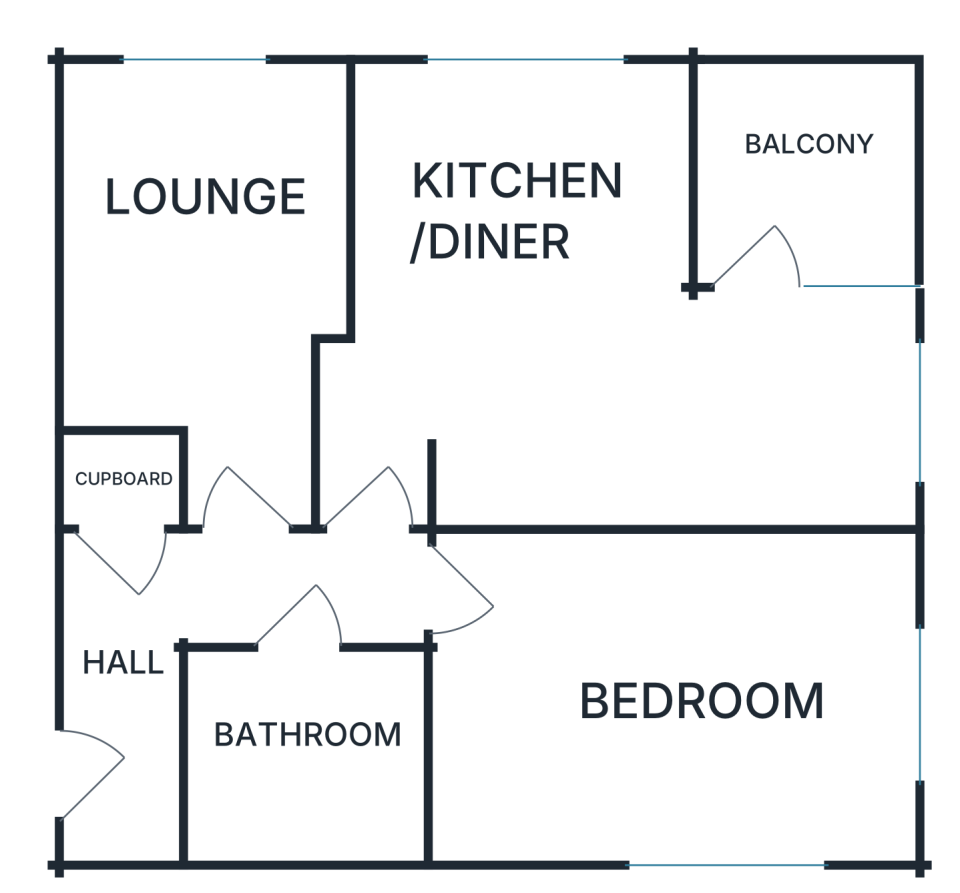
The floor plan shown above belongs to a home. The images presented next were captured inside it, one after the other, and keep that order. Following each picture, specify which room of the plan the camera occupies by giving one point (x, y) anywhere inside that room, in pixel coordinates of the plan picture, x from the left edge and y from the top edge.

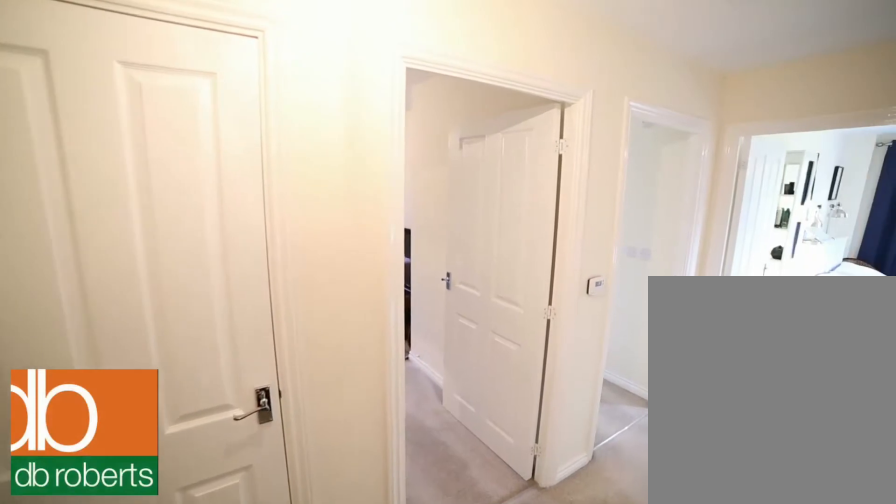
(228, 633)
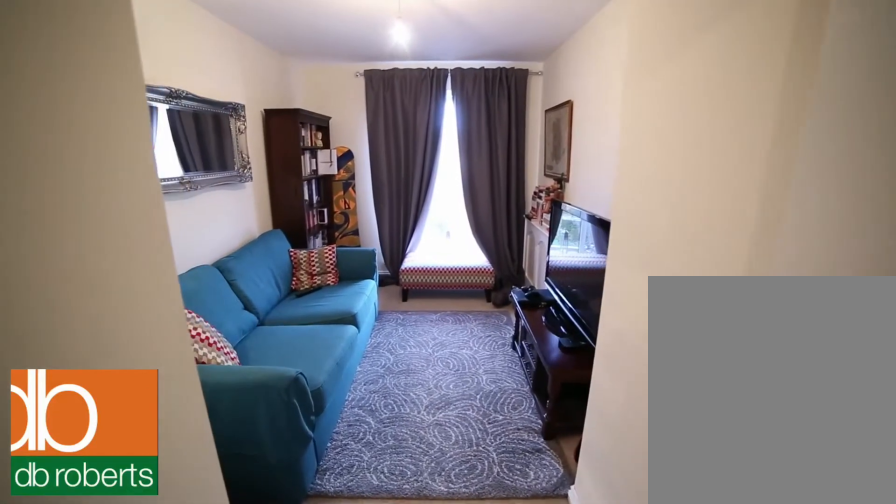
(206, 263)
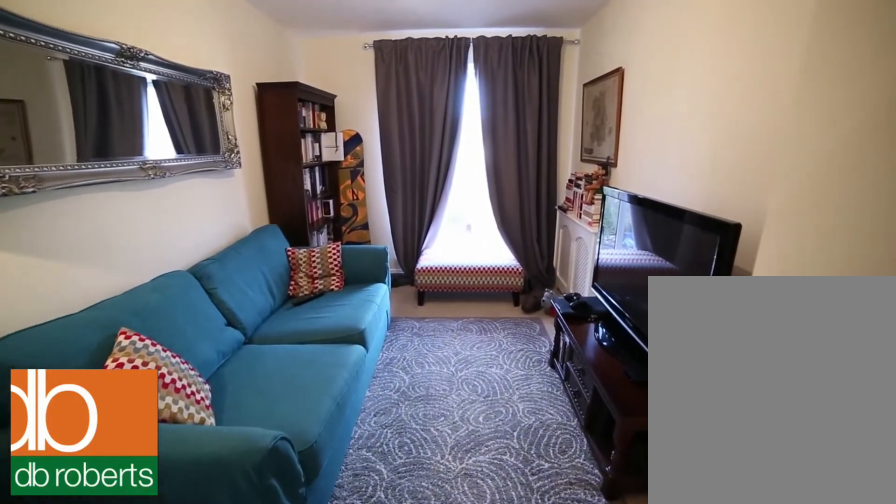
(206, 263)
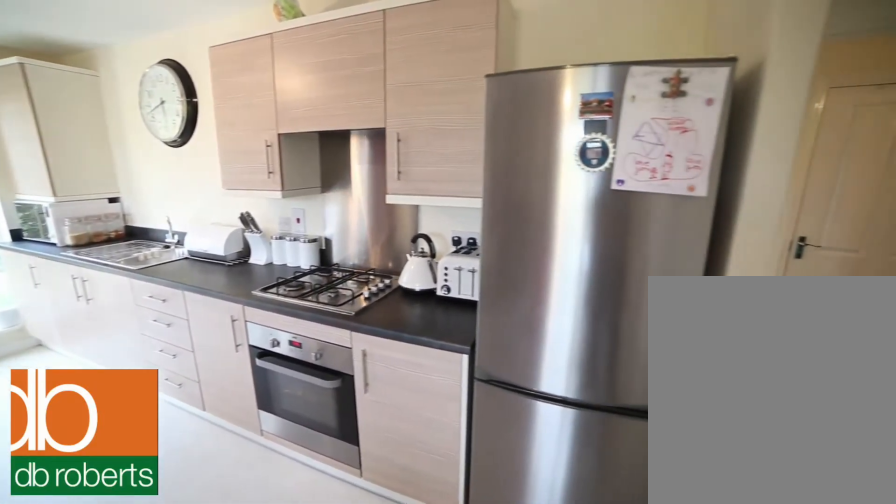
(608, 341)
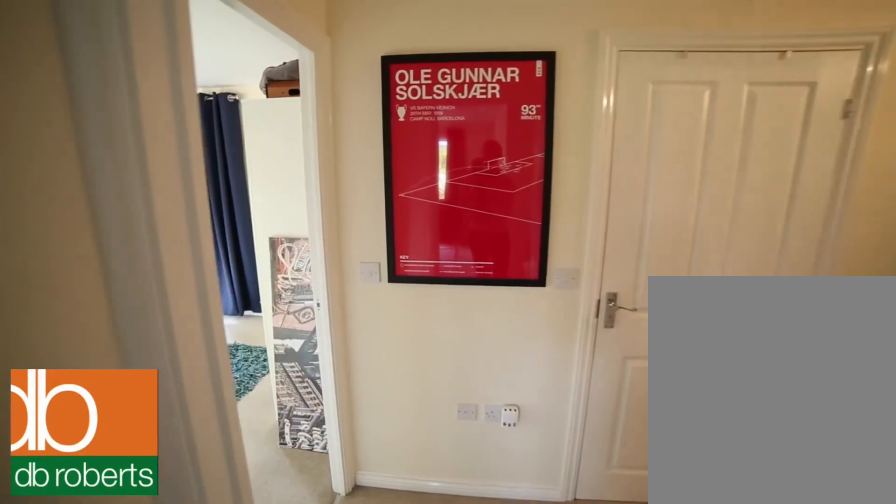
(228, 633)
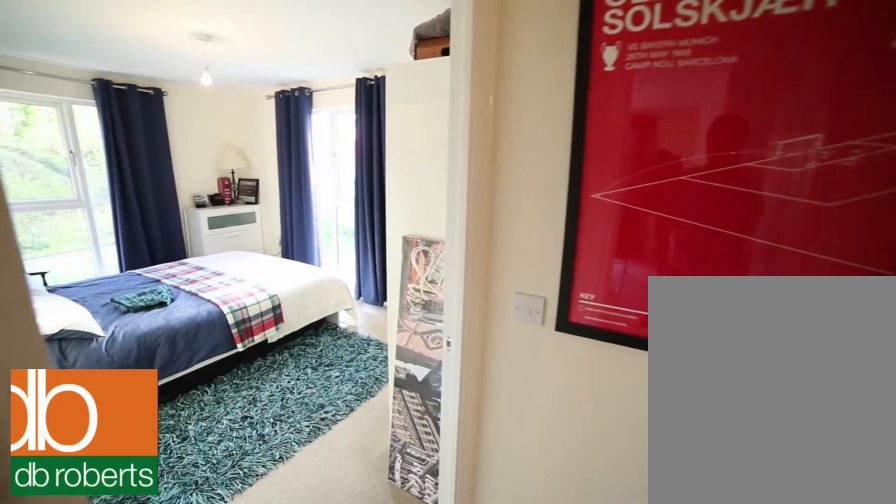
(228, 633)
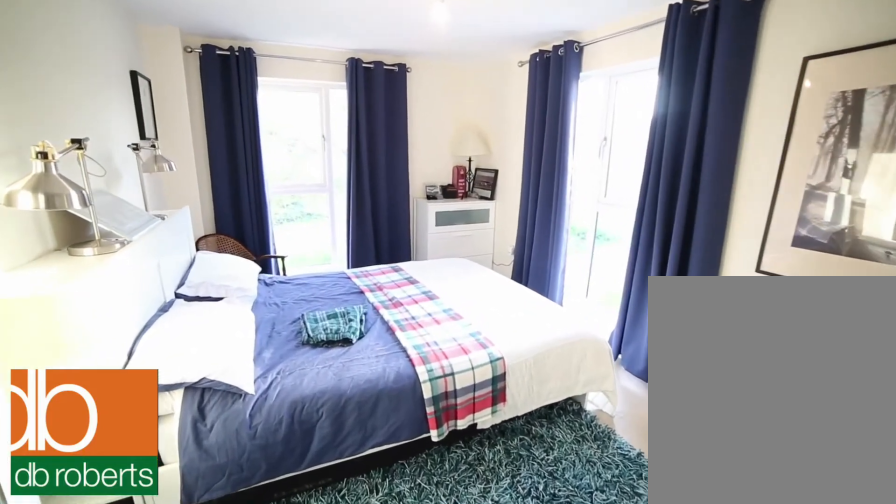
(672, 693)
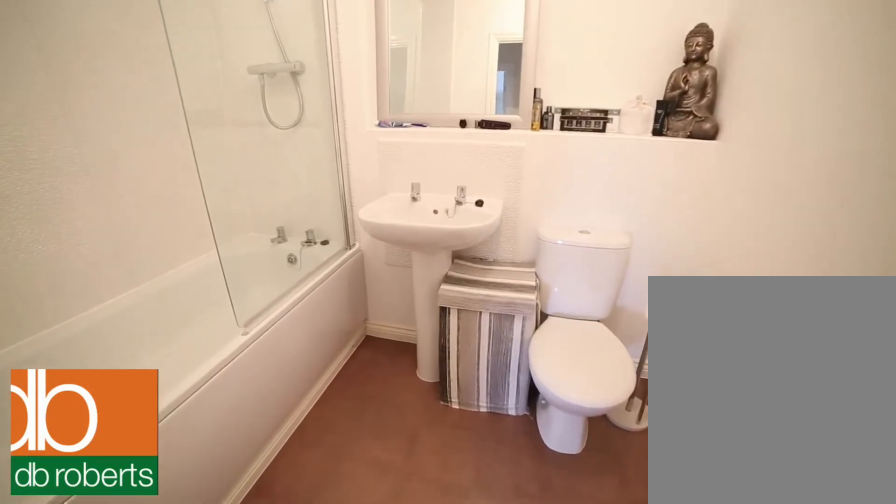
(305, 747)
